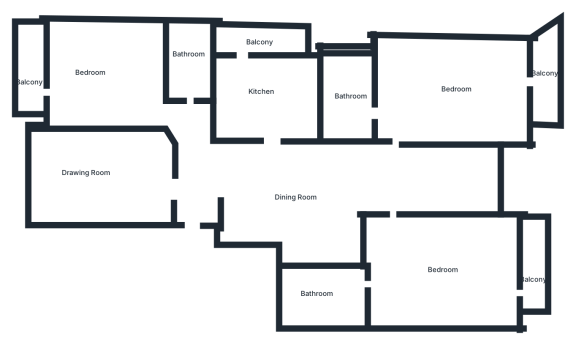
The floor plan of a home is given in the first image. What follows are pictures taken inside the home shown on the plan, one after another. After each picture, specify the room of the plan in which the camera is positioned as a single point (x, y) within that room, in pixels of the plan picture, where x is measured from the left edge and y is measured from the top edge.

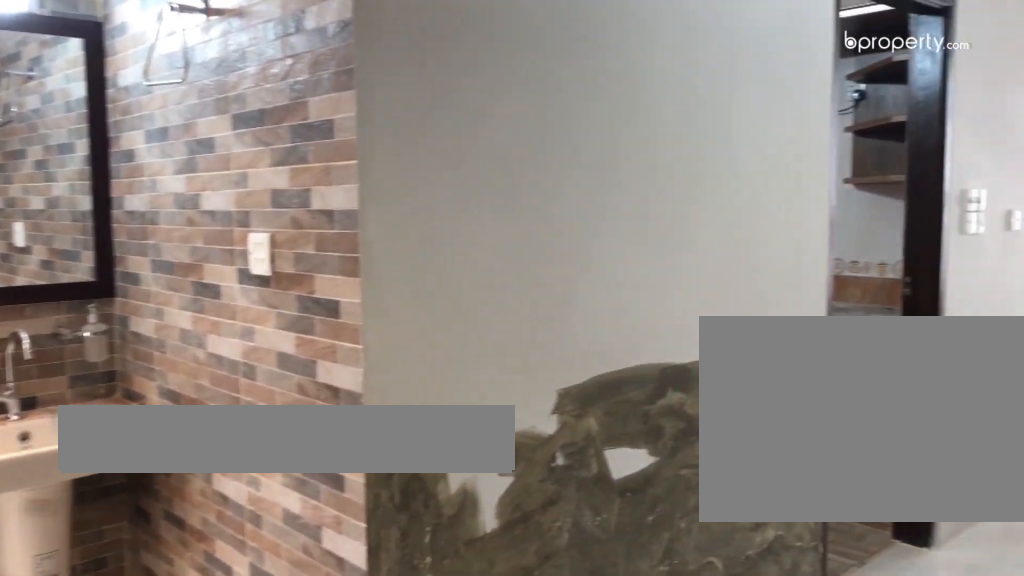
(192, 187)
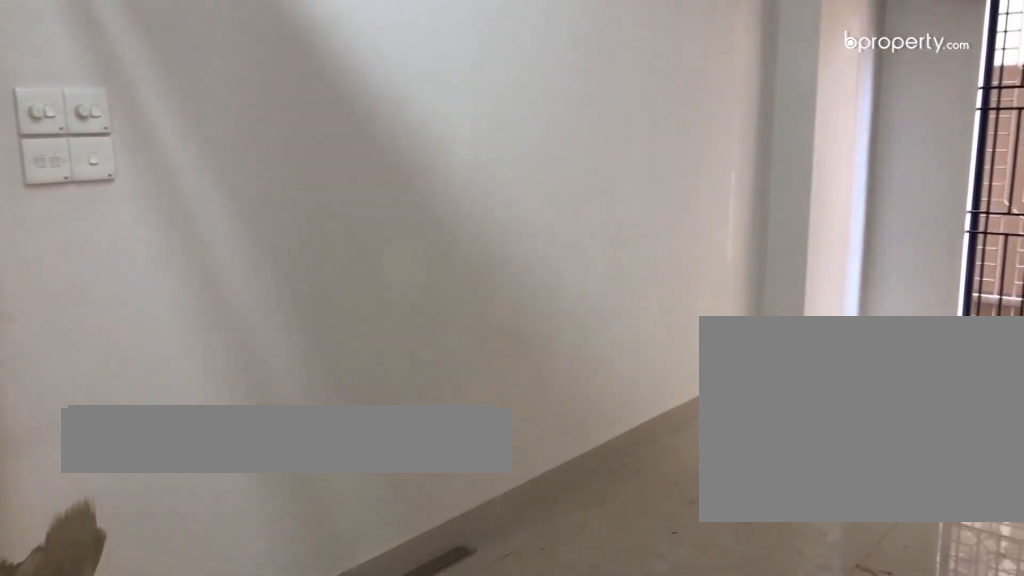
(192, 187)
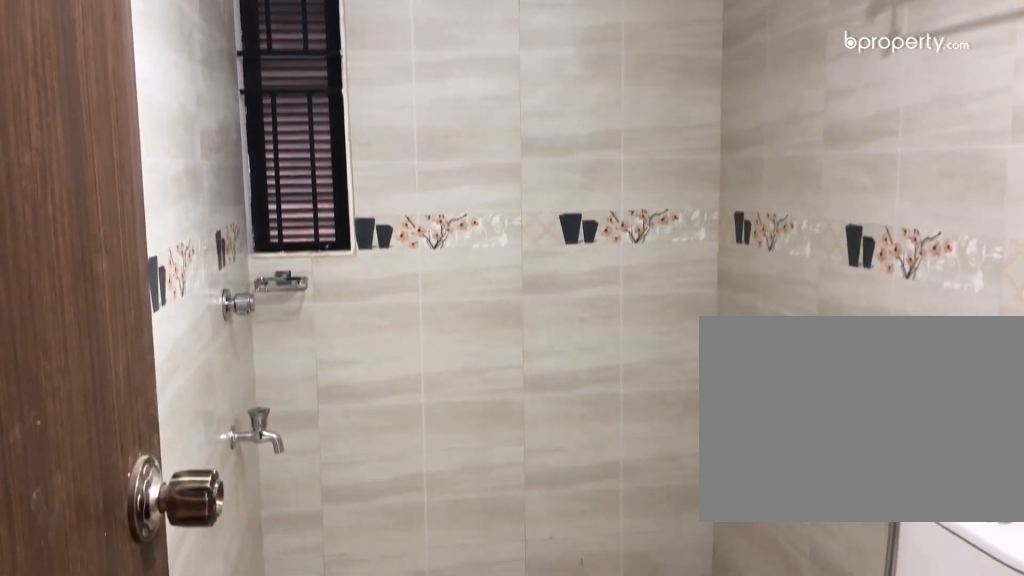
(193, 73)
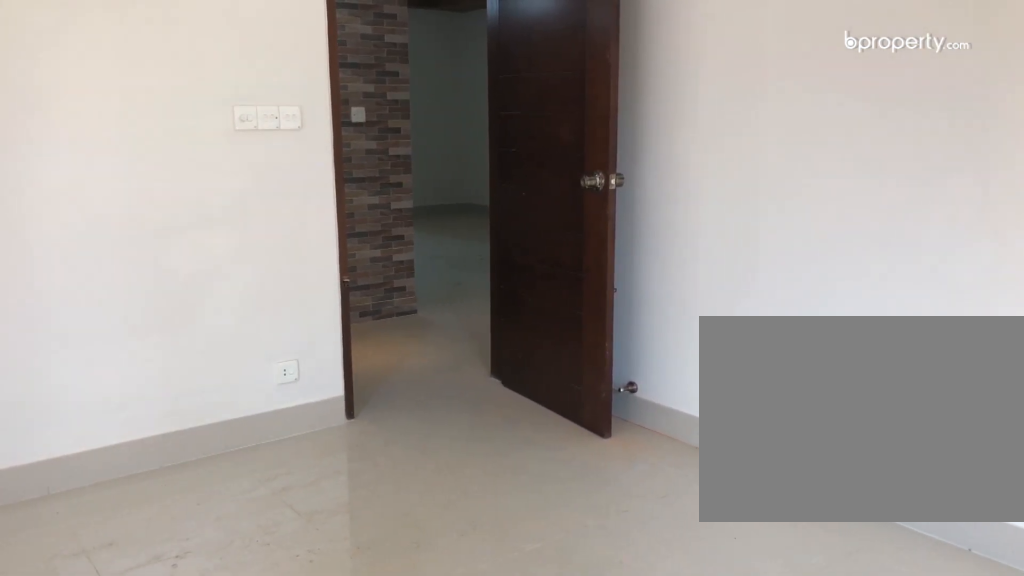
(106, 83)
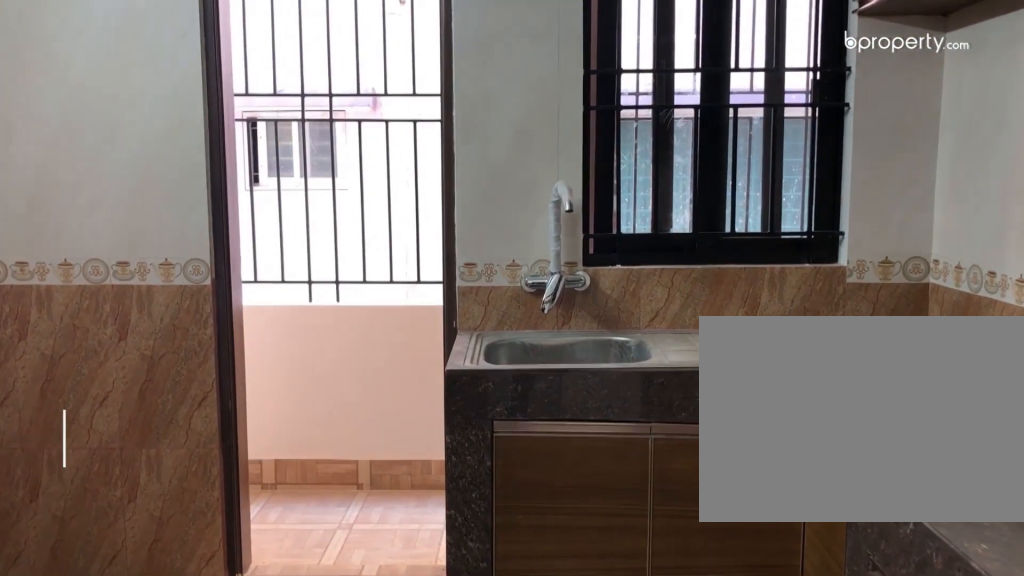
(273, 107)
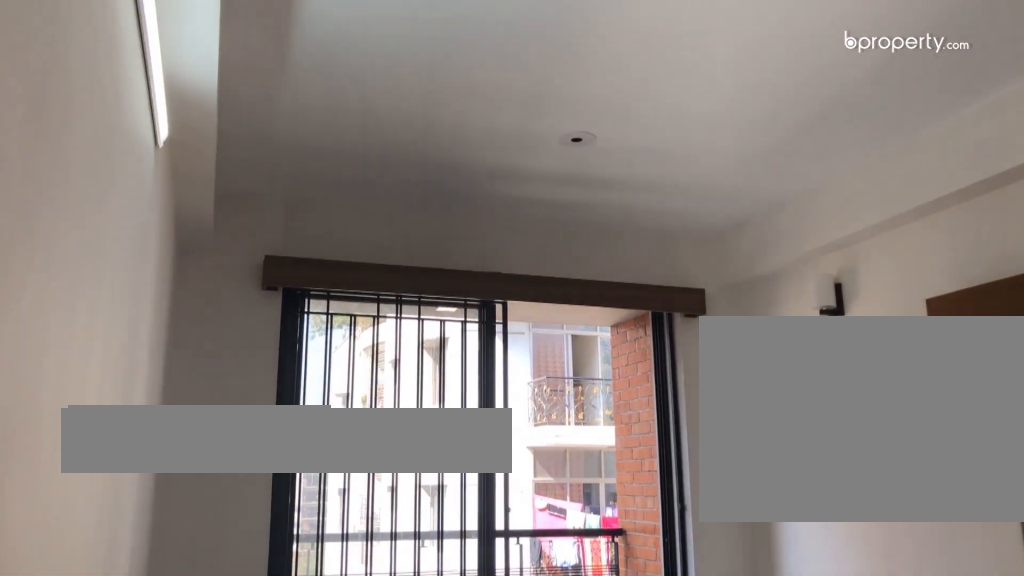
(440, 267)
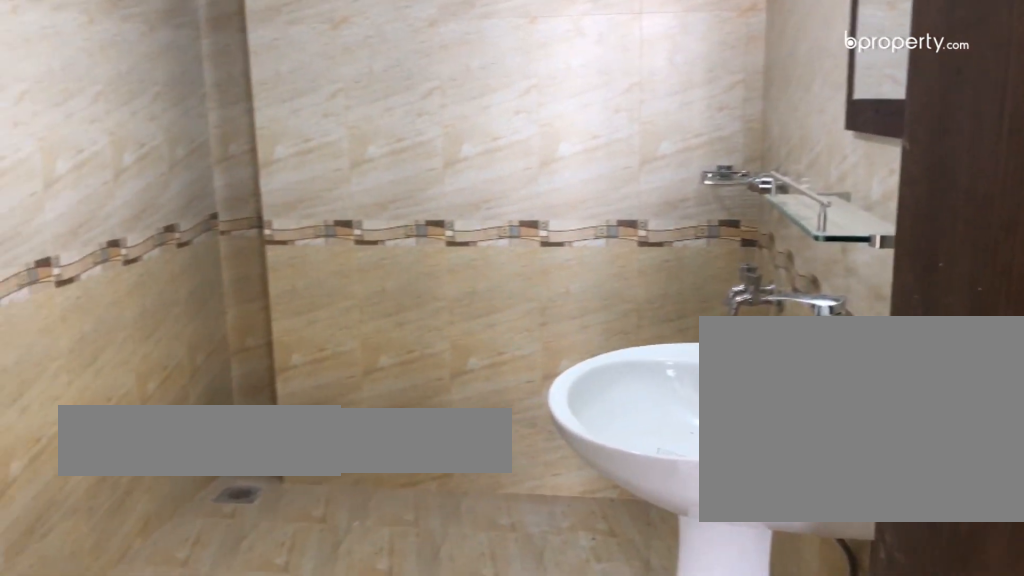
(322, 297)
